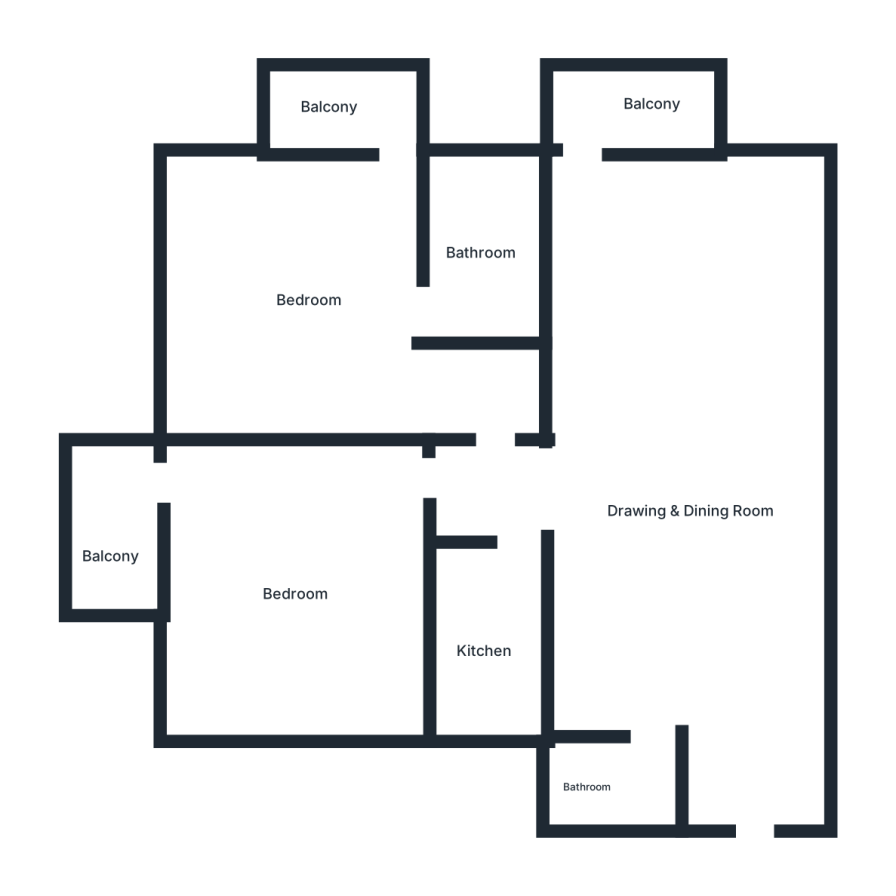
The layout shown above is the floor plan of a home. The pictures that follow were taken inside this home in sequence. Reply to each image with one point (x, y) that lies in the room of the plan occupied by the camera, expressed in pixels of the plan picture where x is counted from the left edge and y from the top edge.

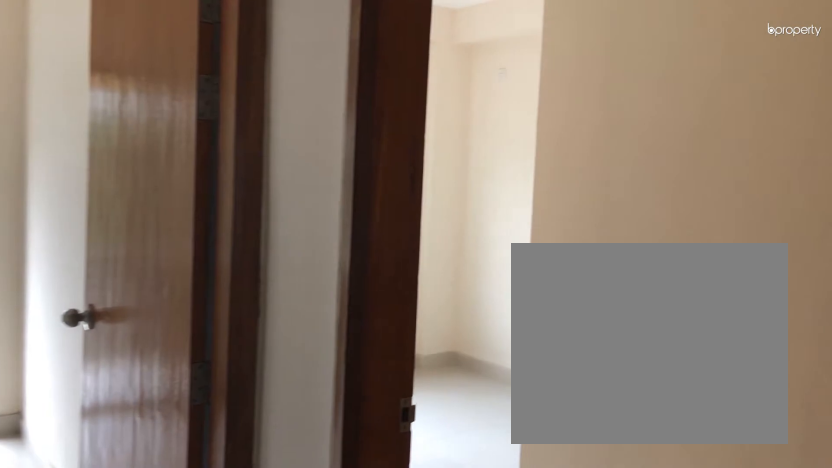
(498, 466)
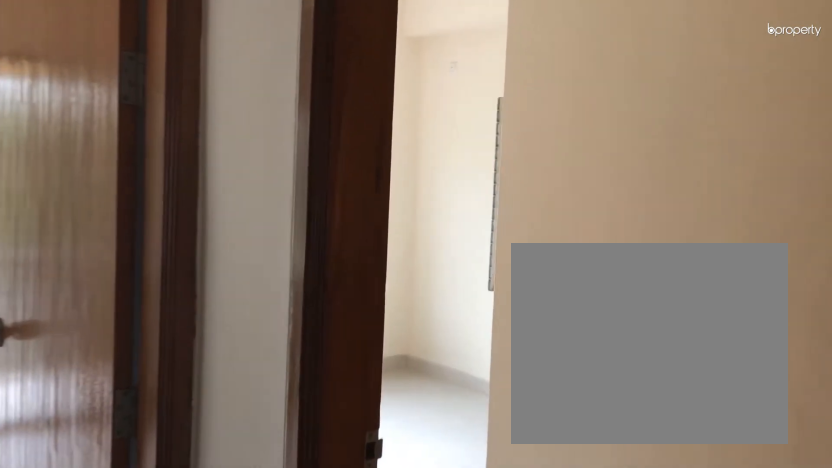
(498, 466)
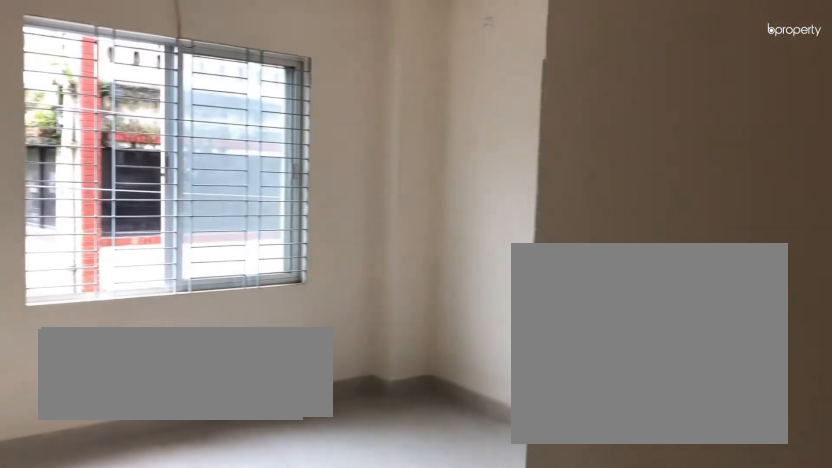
(475, 413)
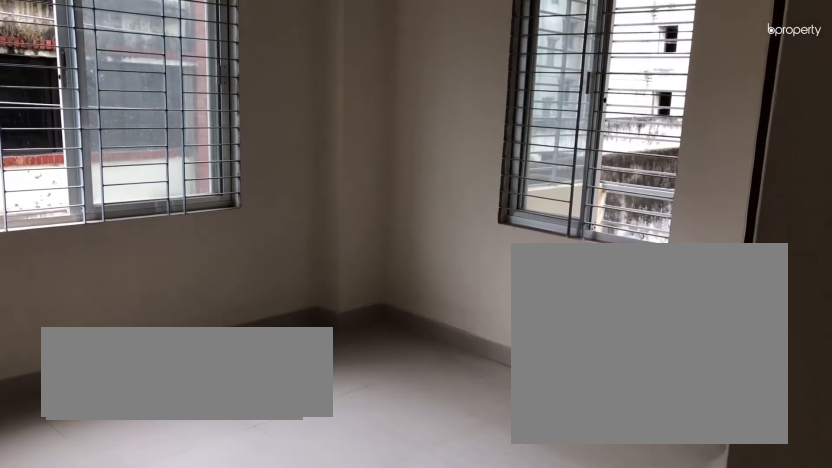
(305, 285)
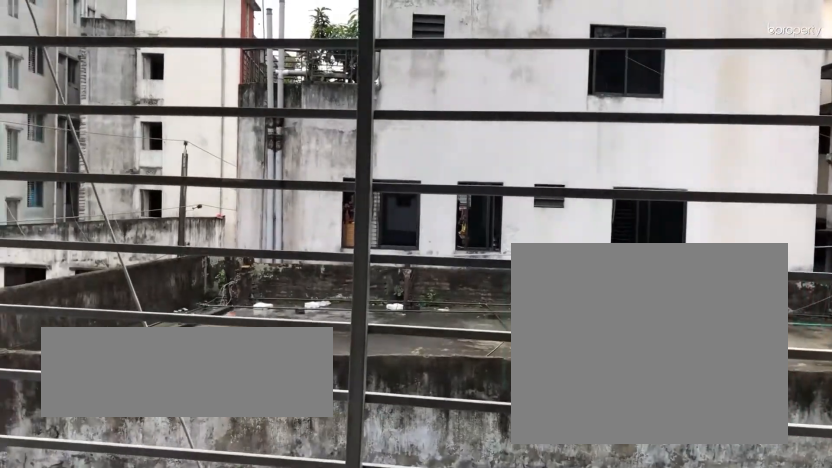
(330, 108)
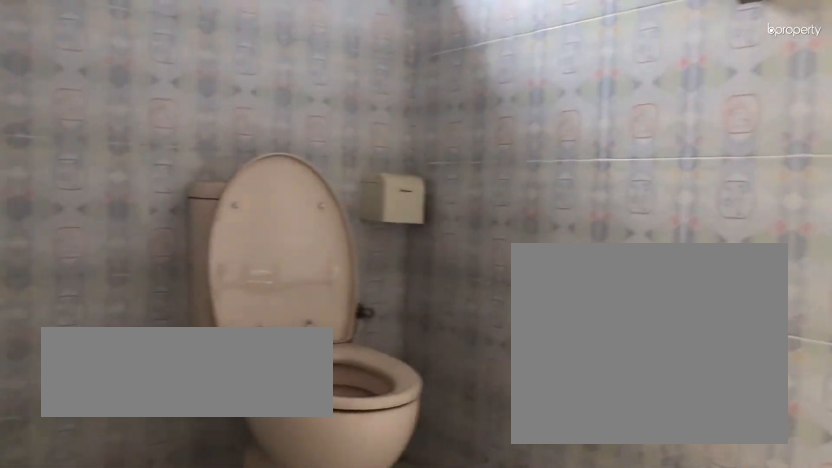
(488, 256)
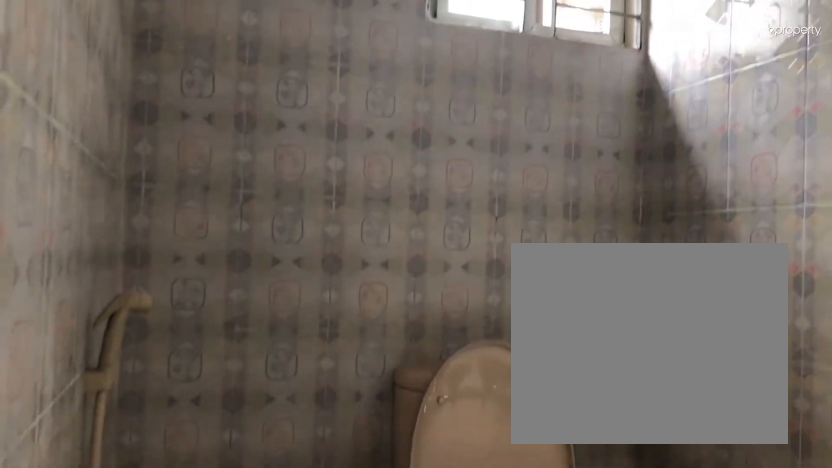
(488, 256)
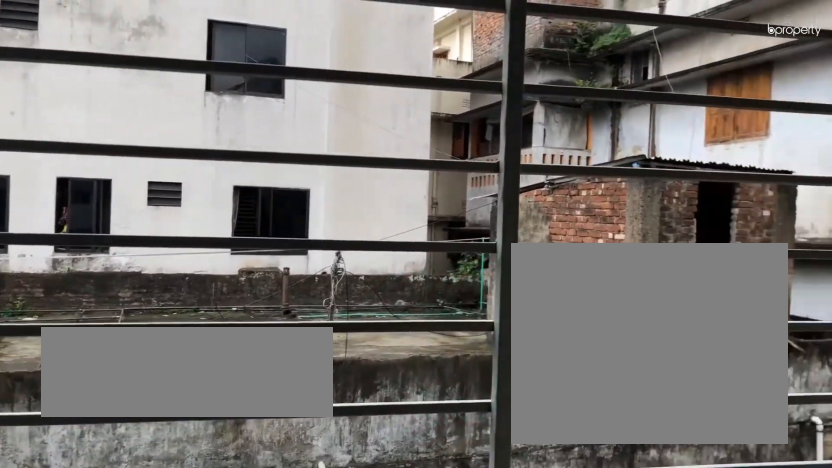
(643, 113)
